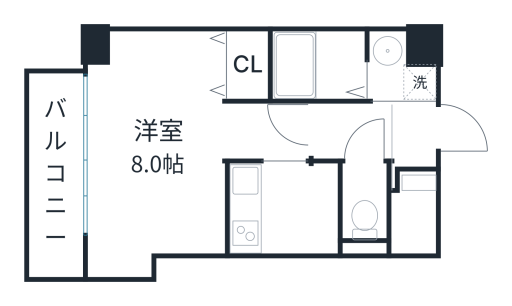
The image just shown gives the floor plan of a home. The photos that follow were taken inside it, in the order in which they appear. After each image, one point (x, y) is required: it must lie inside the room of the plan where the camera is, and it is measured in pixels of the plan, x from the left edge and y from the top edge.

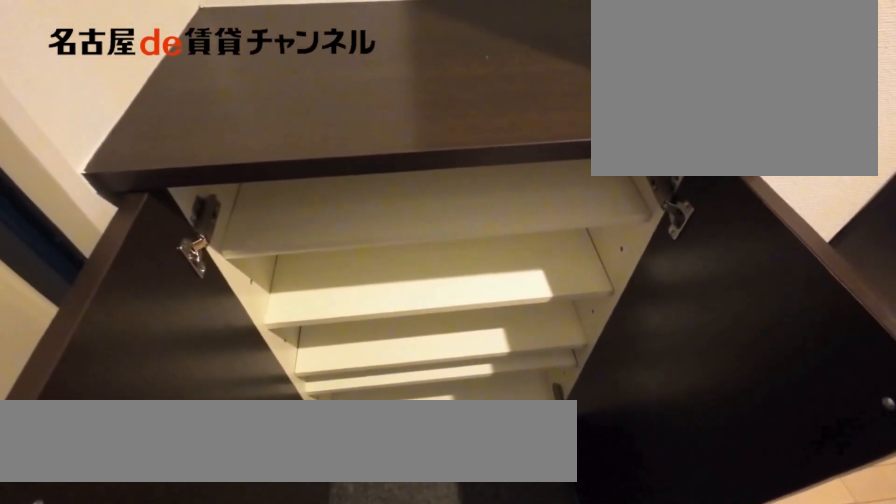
(419, 183)
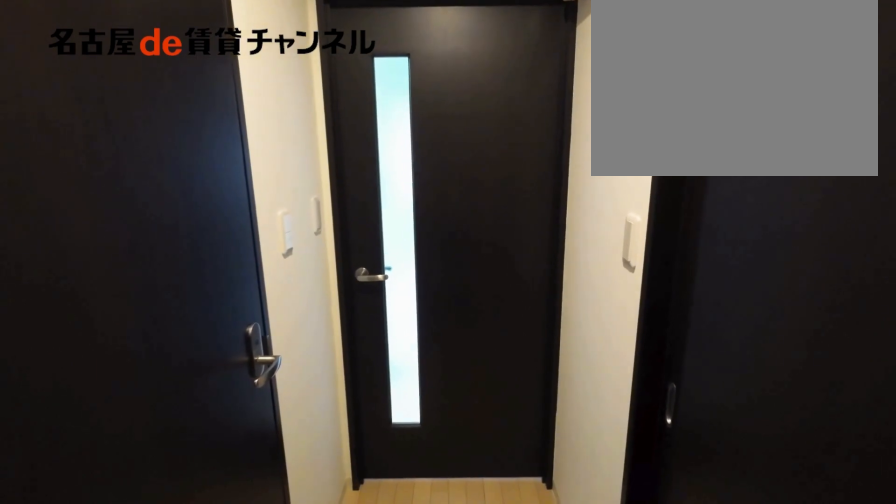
(352, 131)
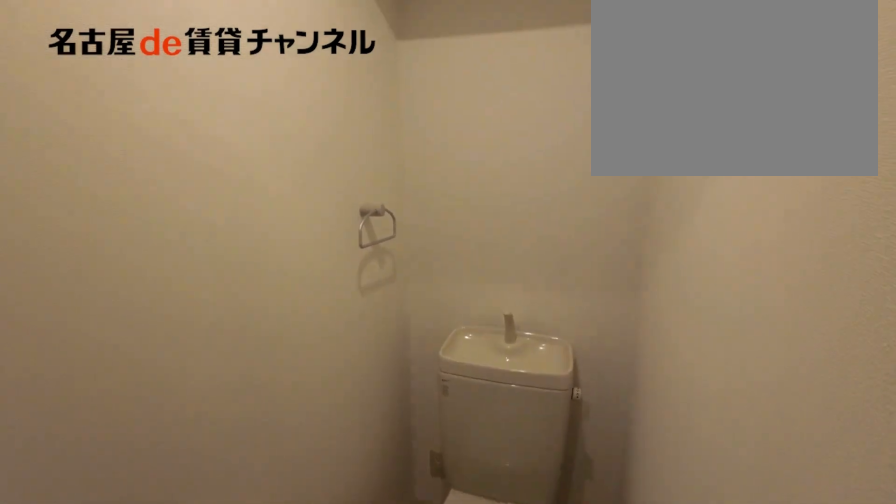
(364, 202)
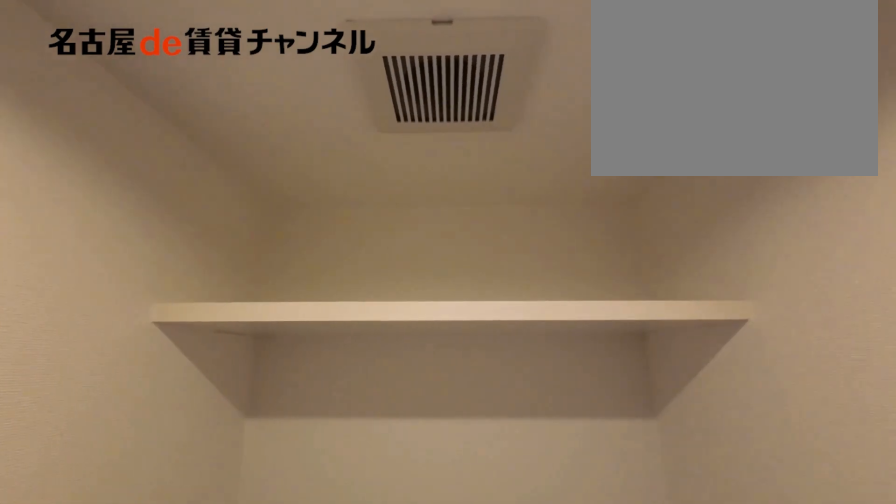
(364, 202)
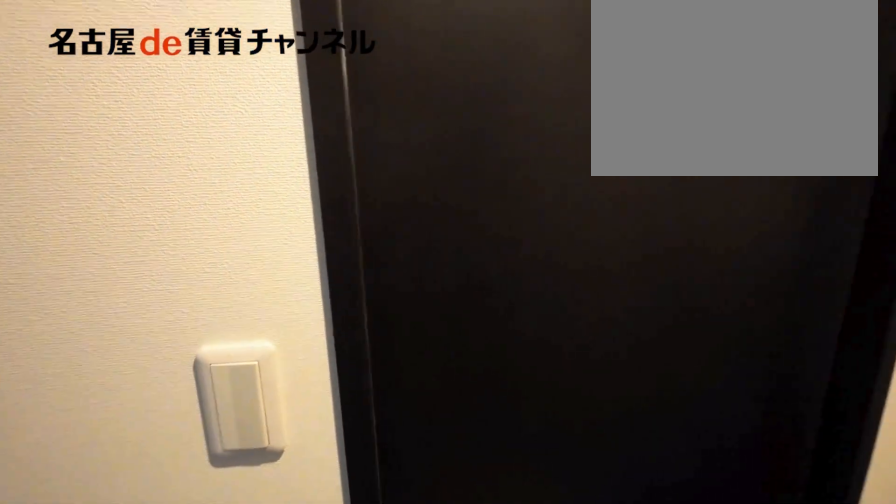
(352, 131)
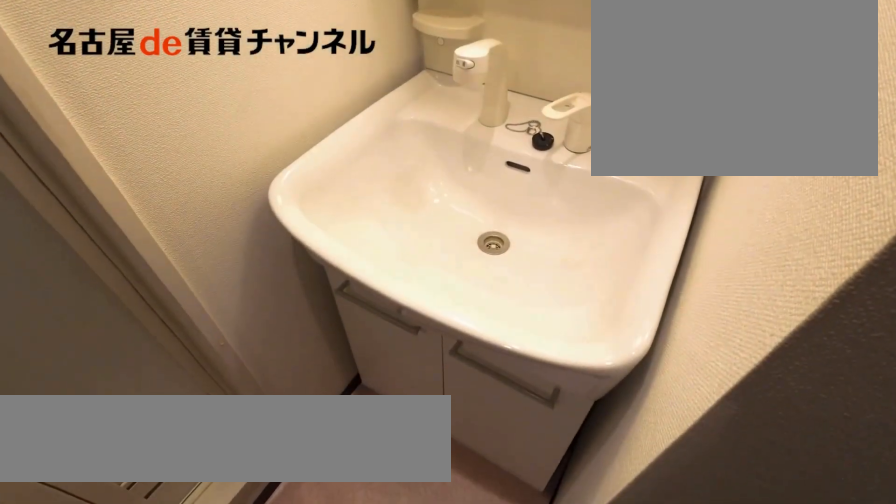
(398, 69)
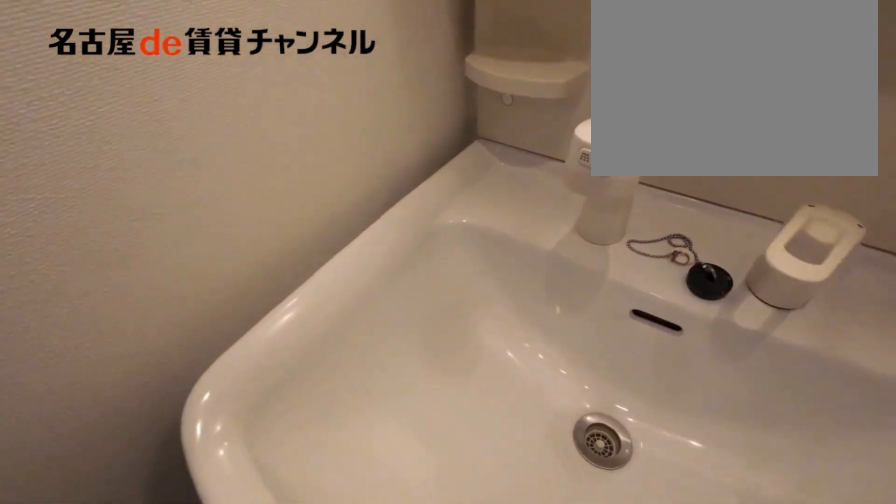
(398, 69)
